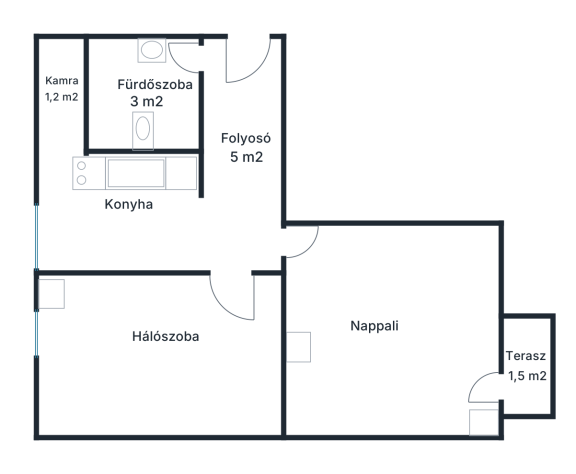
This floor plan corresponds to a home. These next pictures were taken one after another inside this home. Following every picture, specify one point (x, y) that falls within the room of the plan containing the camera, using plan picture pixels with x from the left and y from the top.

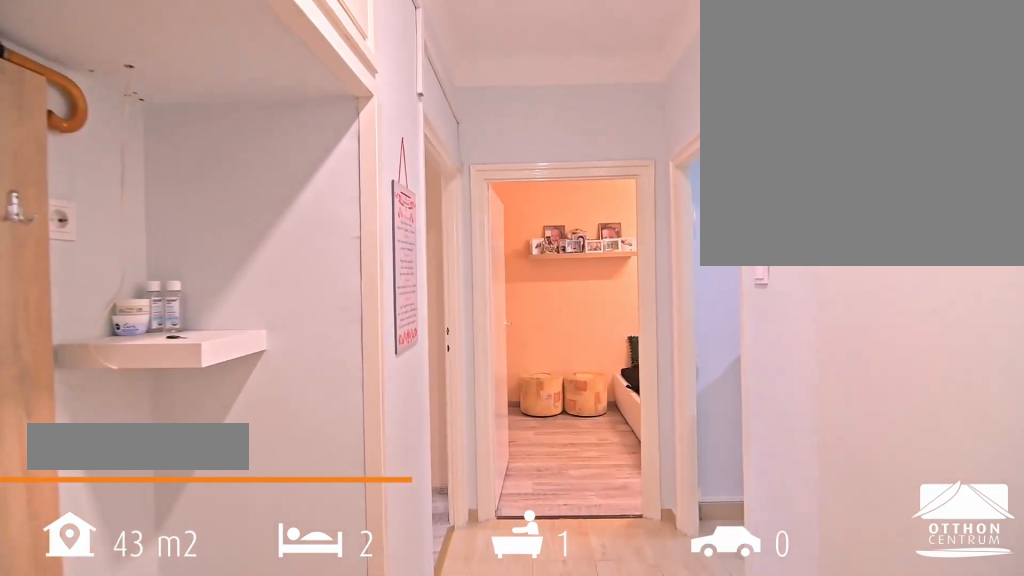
(242, 148)
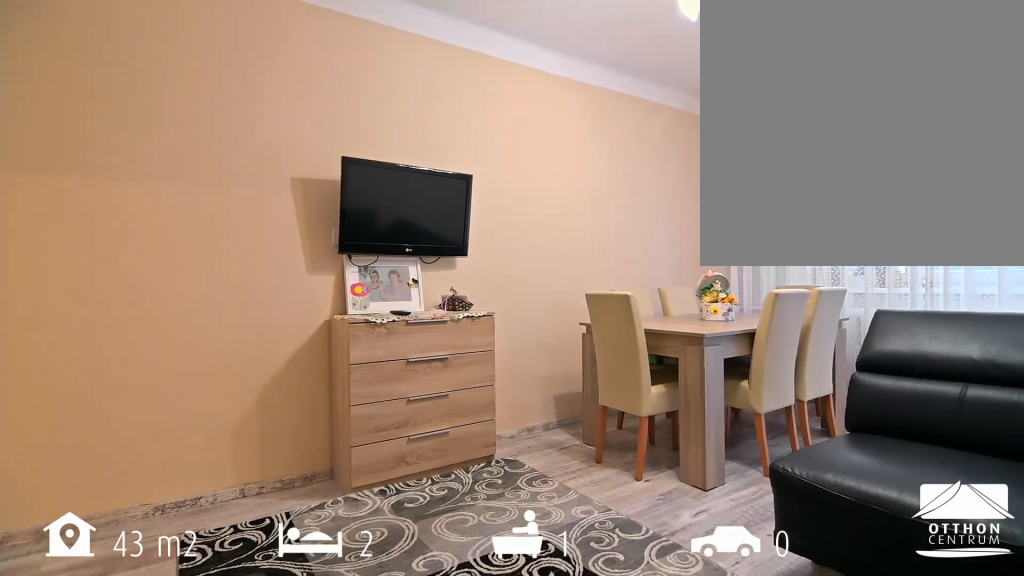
(391, 336)
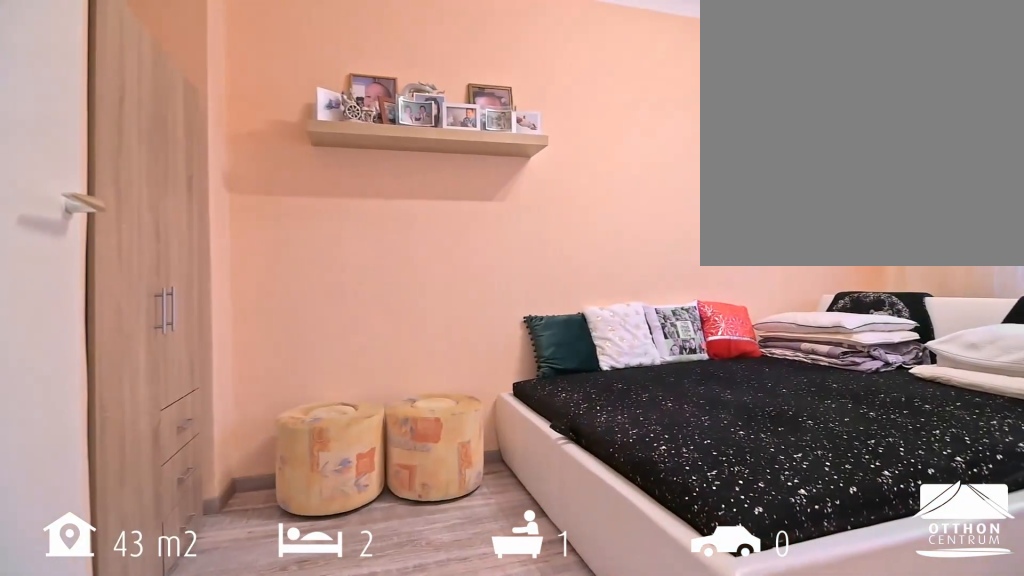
(153, 355)
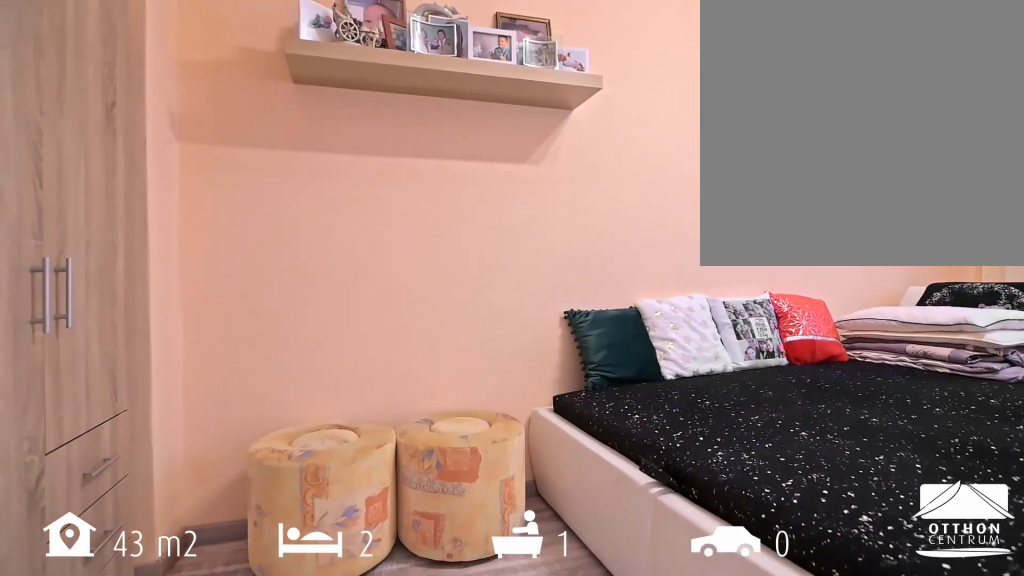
(153, 355)
